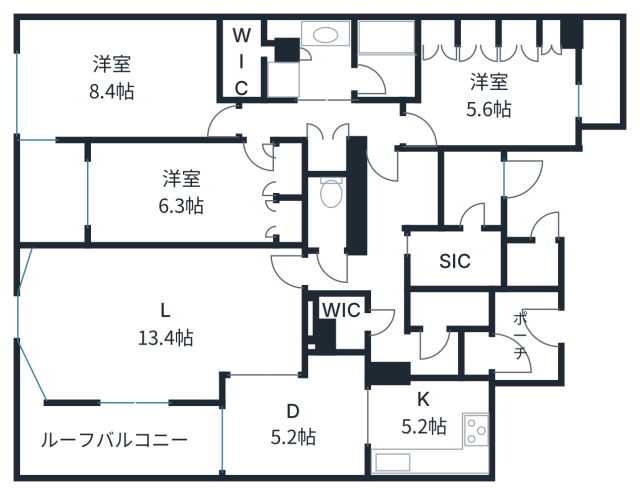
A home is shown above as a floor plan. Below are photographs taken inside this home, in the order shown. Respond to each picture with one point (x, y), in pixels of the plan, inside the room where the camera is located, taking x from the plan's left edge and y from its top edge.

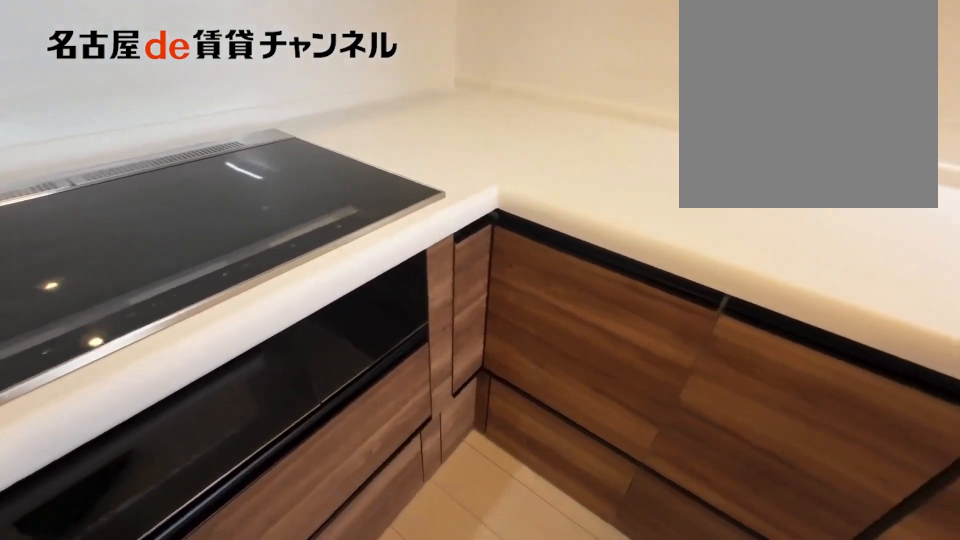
(430, 427)
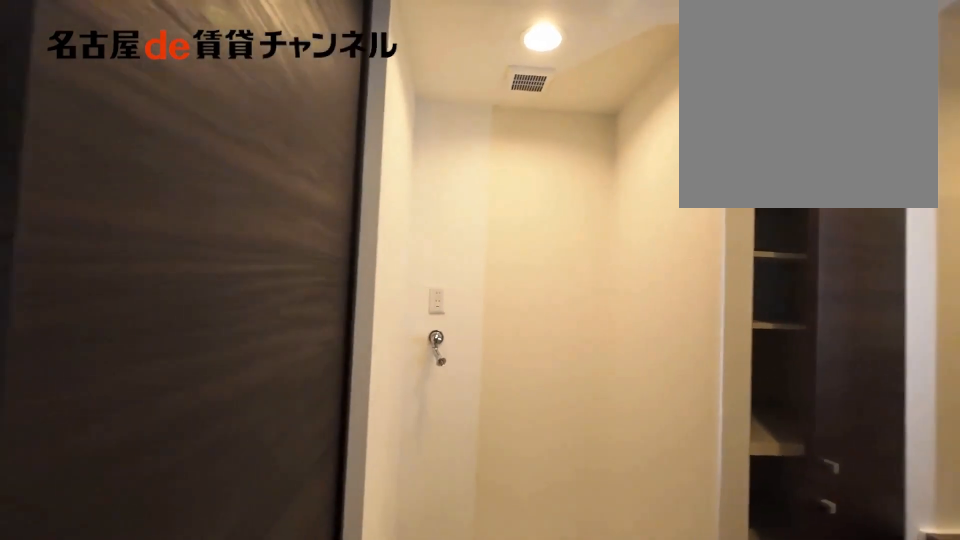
(316, 64)
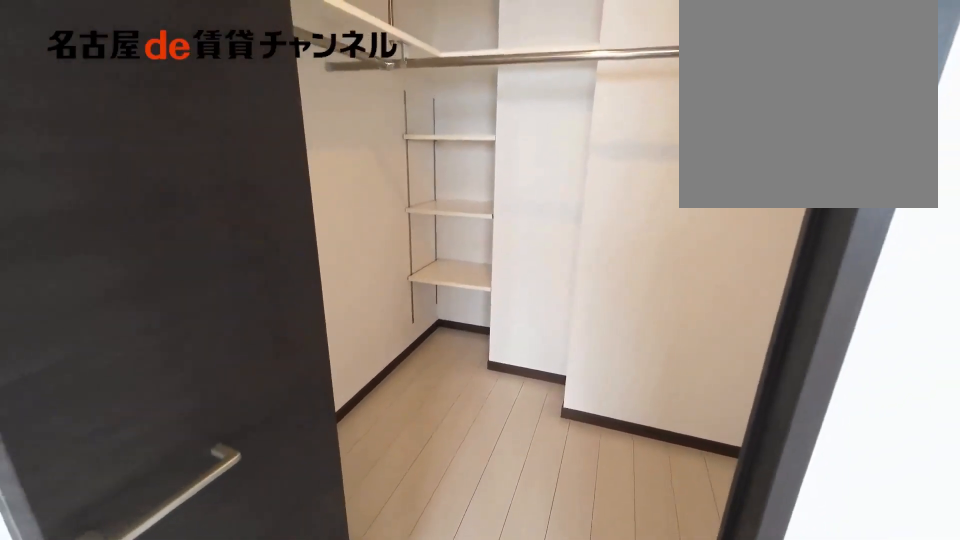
(250, 54)
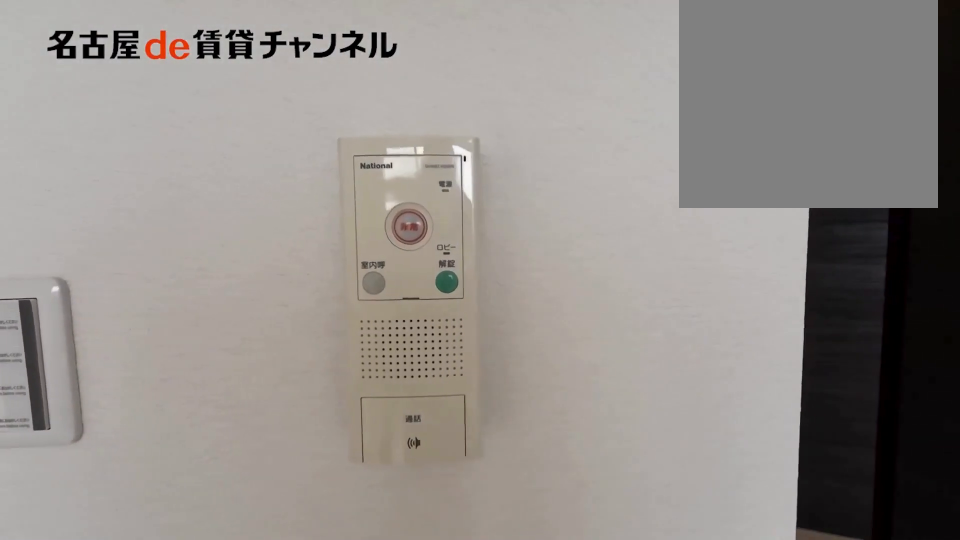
(124, 80)
